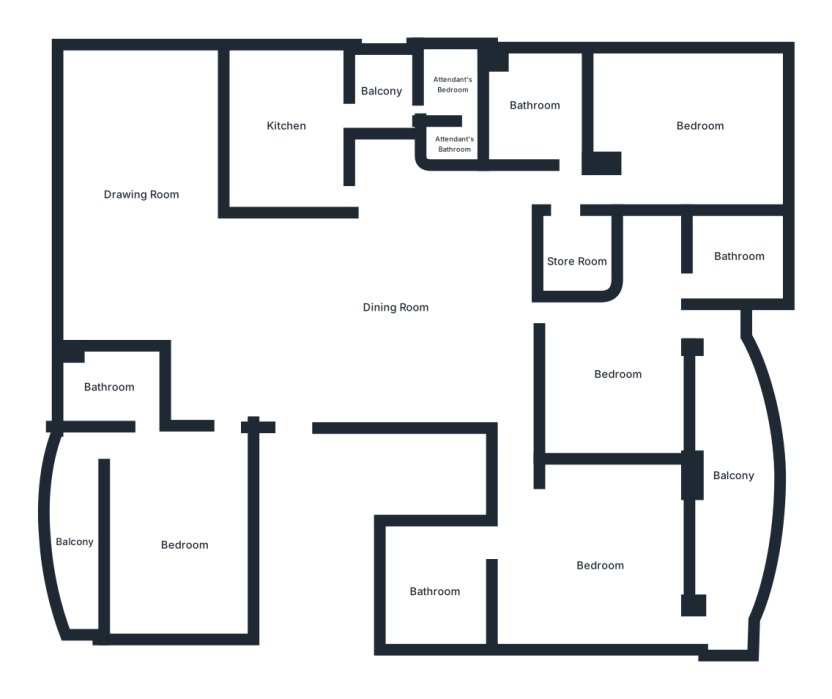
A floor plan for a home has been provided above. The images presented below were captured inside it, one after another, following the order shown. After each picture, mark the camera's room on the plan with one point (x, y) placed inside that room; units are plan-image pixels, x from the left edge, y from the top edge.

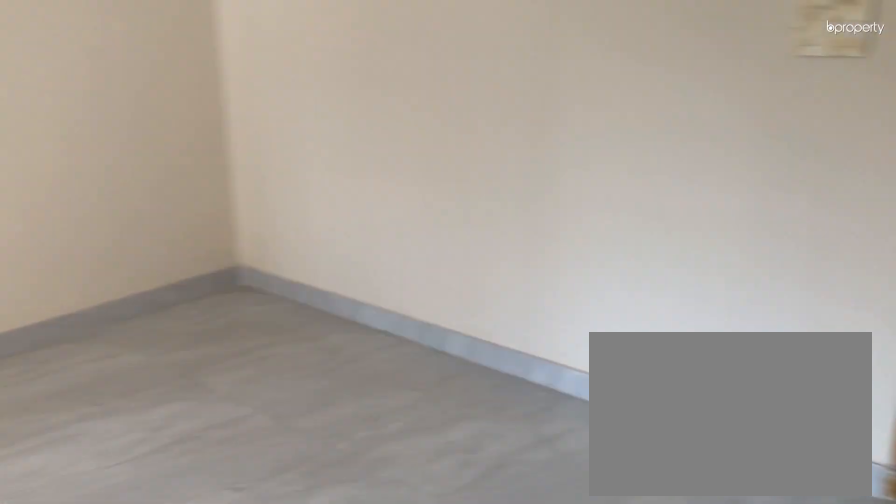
(613, 376)
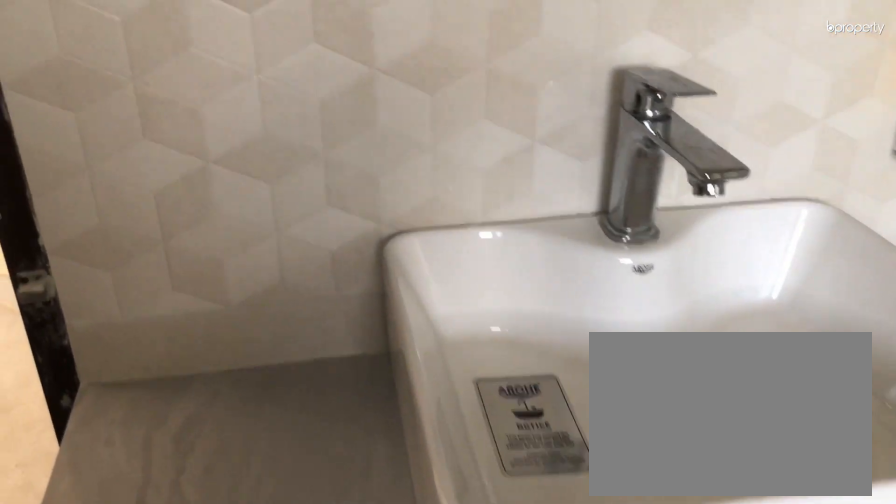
(731, 257)
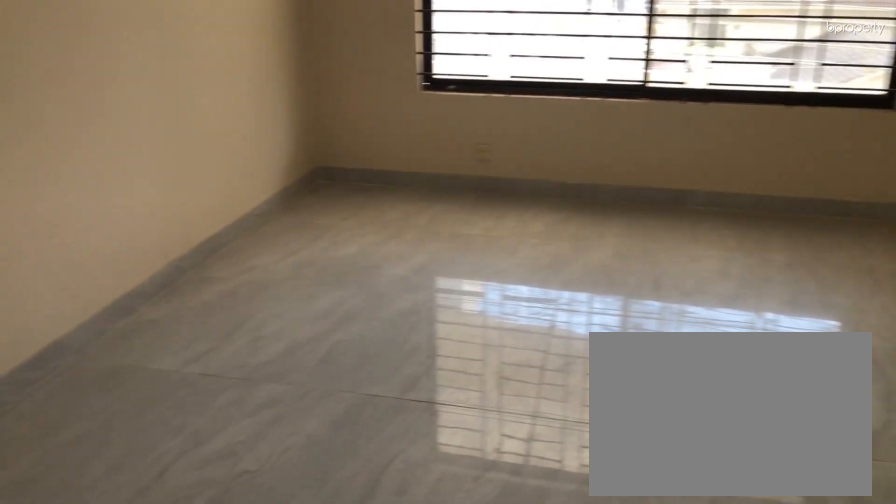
(593, 557)
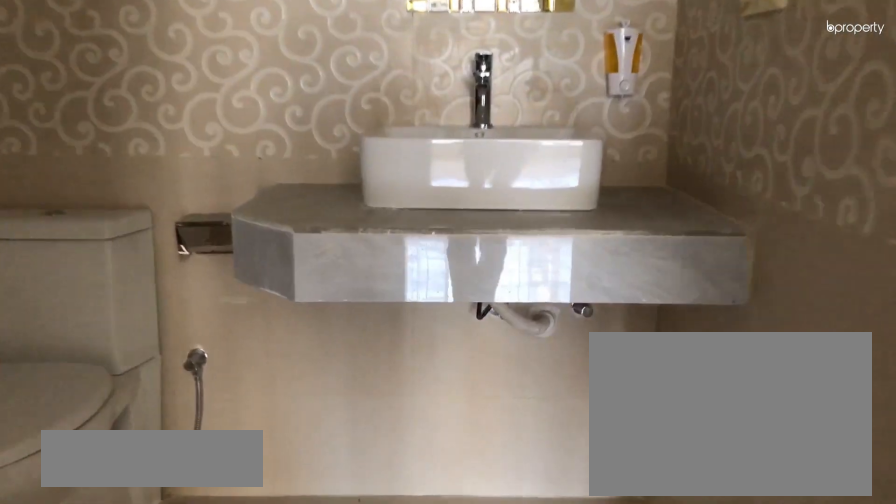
(431, 585)
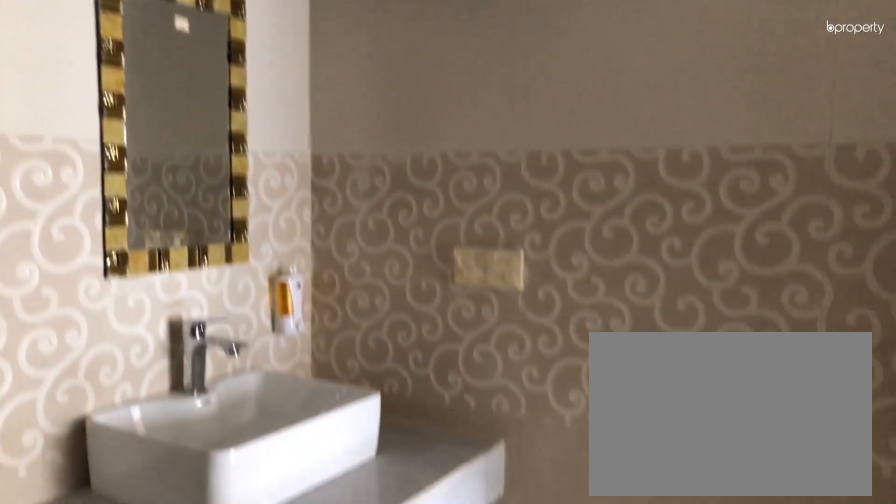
(431, 585)
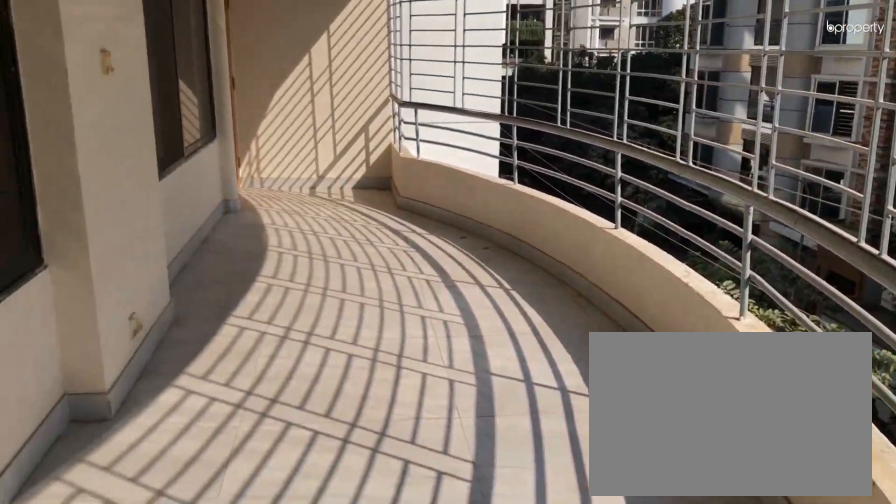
(732, 449)
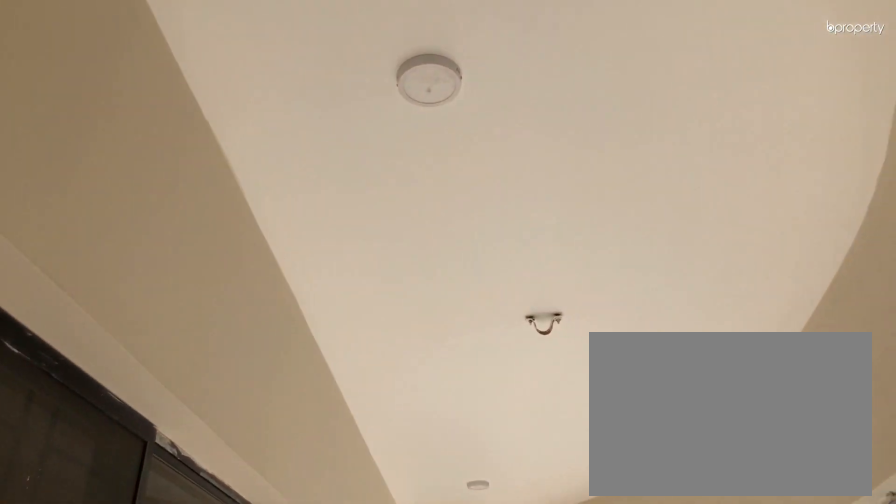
(732, 449)
